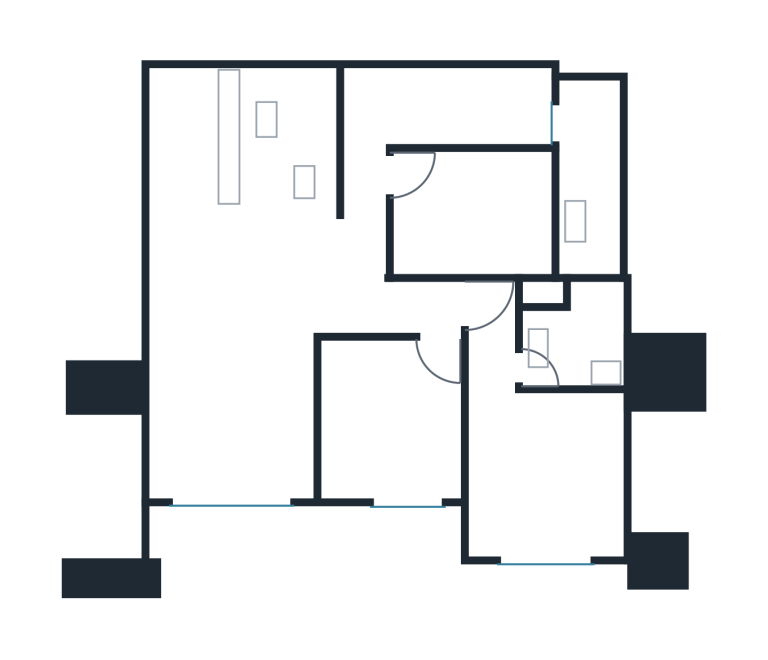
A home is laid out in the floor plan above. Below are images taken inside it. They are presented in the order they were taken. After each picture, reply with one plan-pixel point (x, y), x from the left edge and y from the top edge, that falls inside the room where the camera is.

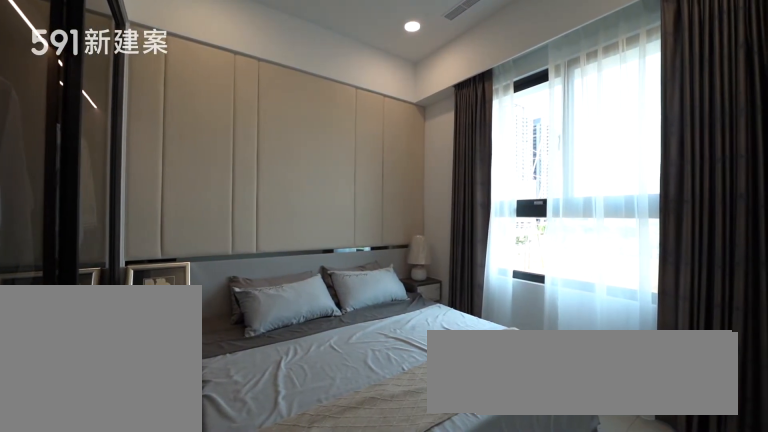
(539, 453)
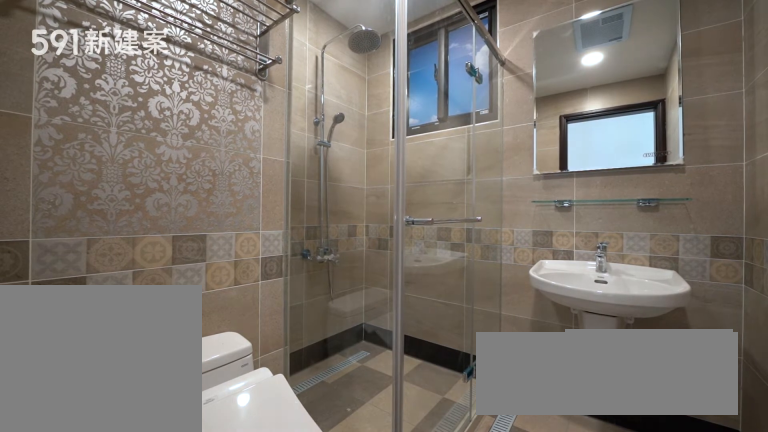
(576, 333)
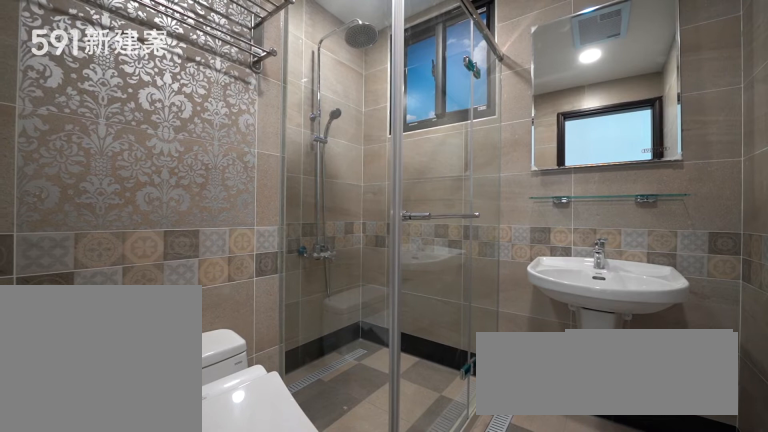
(576, 333)
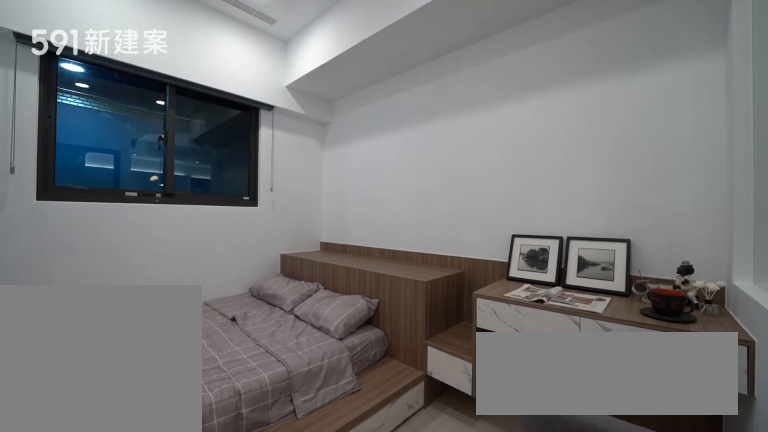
(480, 213)
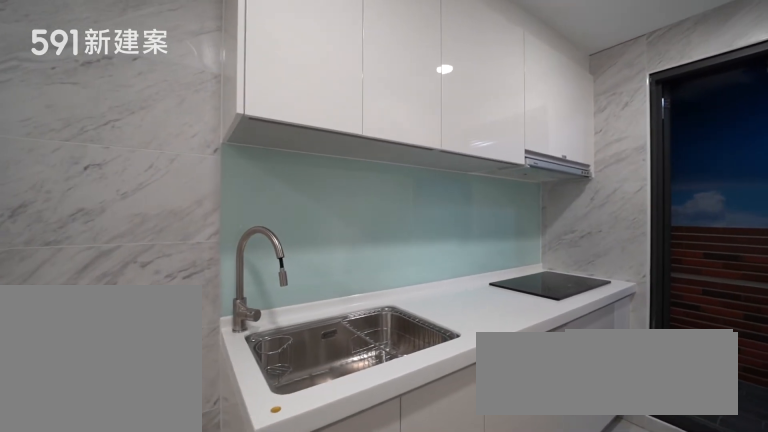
(454, 104)
